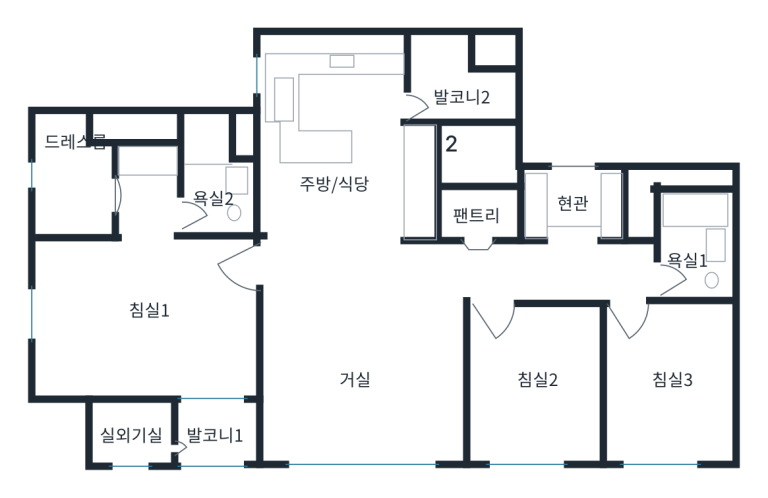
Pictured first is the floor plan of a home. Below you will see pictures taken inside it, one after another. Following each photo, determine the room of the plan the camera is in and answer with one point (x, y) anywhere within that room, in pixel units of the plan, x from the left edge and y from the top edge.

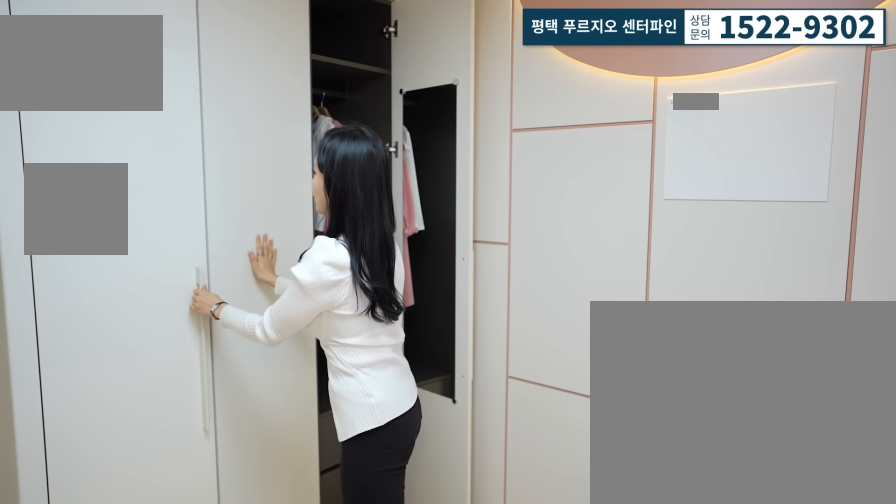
(677, 377)
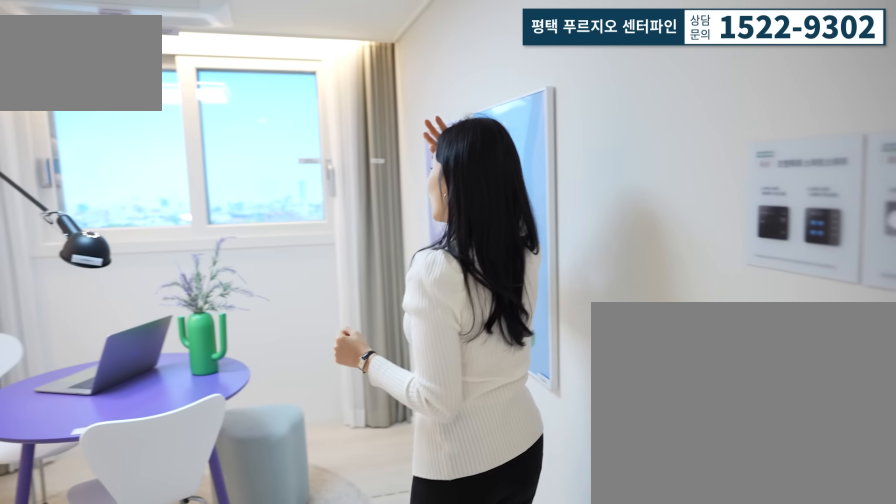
(532, 377)
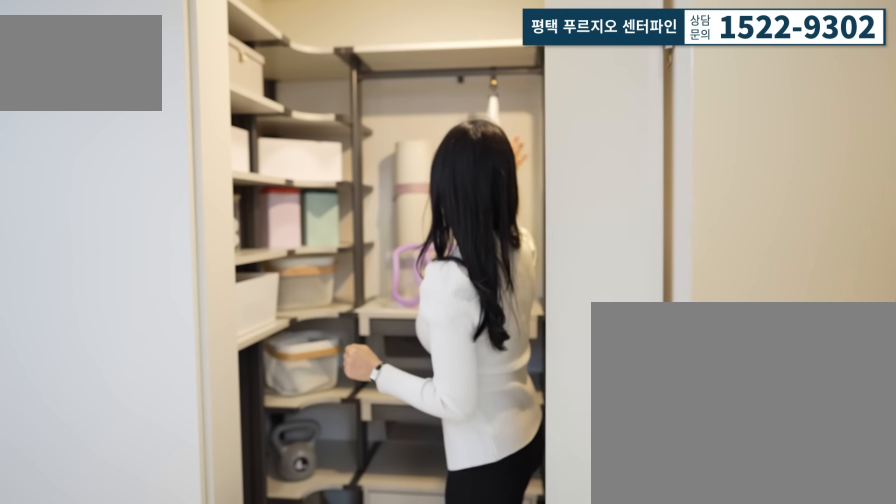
(480, 241)
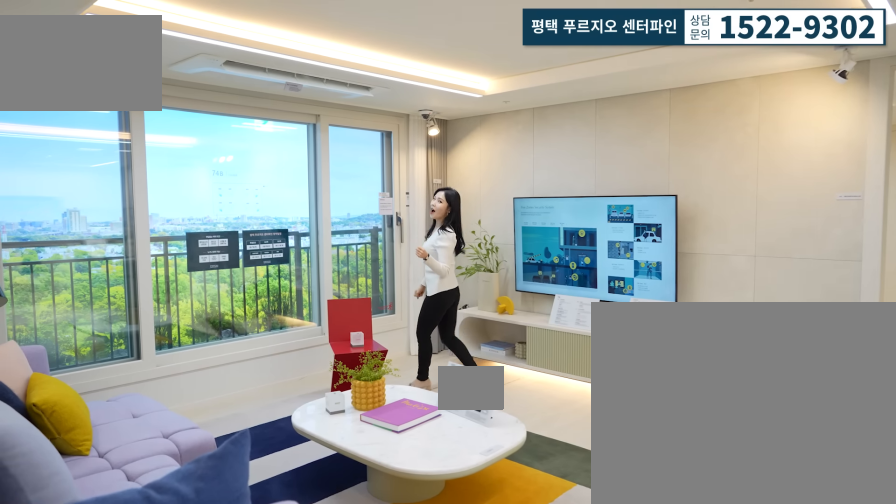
(358, 368)
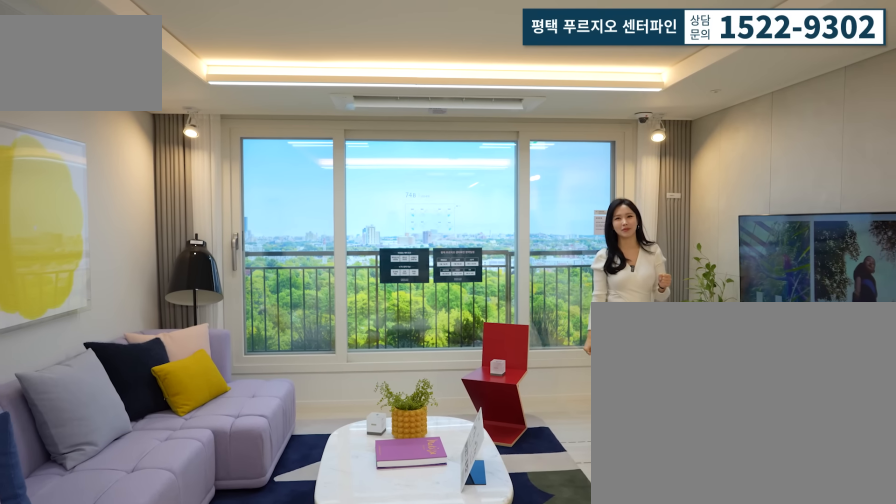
(358, 368)
